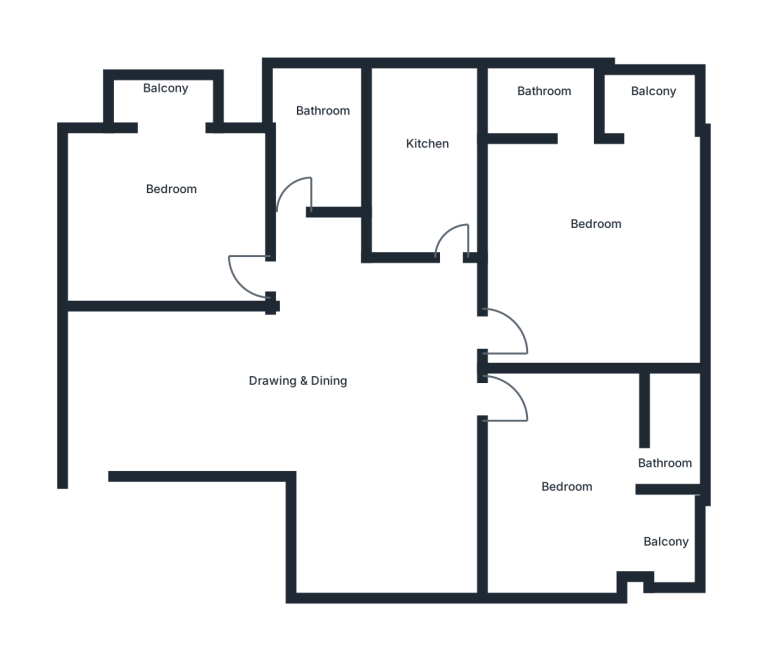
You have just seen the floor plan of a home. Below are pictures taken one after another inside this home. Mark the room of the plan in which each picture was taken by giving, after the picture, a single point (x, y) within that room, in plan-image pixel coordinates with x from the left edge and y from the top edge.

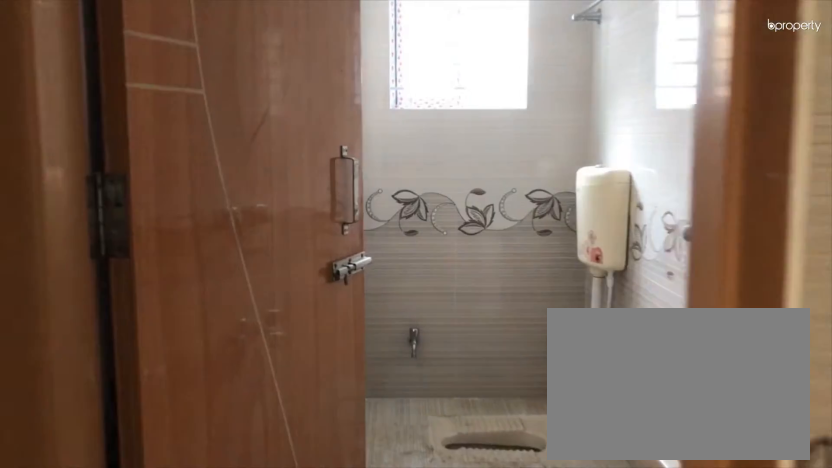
(314, 139)
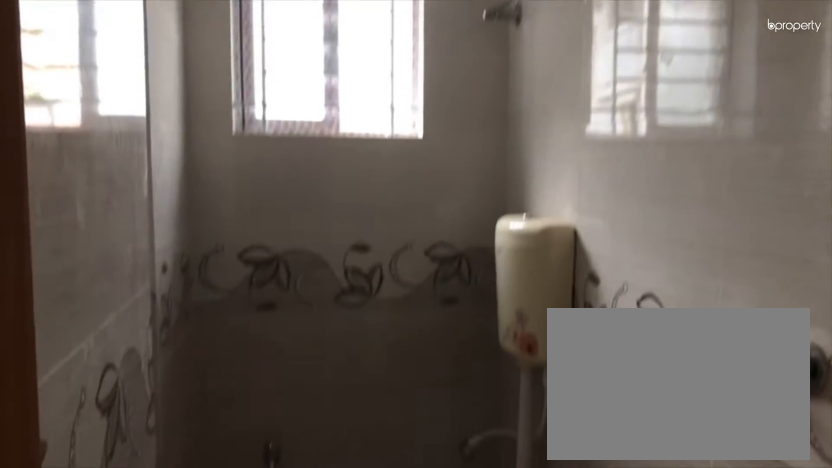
(314, 139)
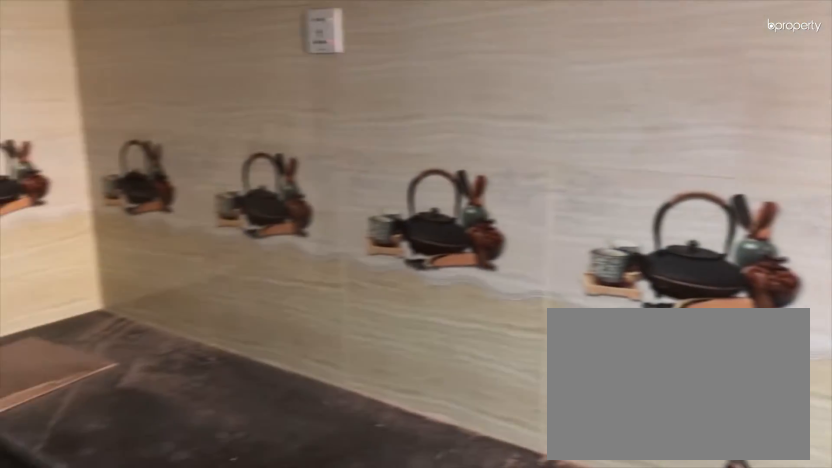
(429, 159)
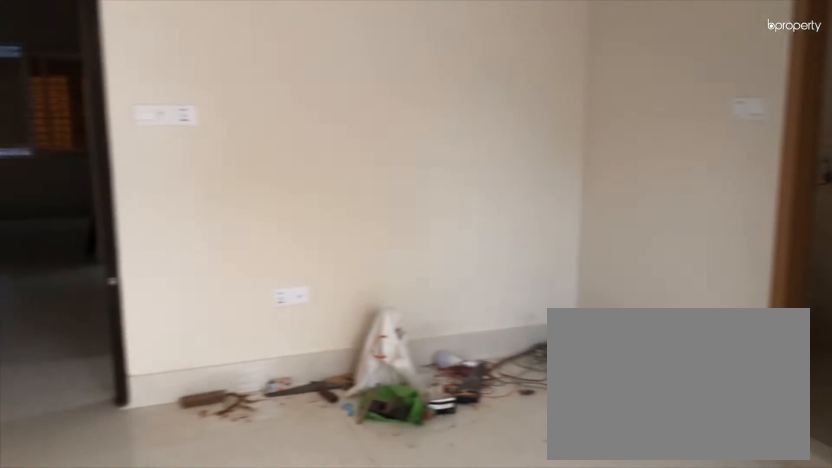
(587, 223)
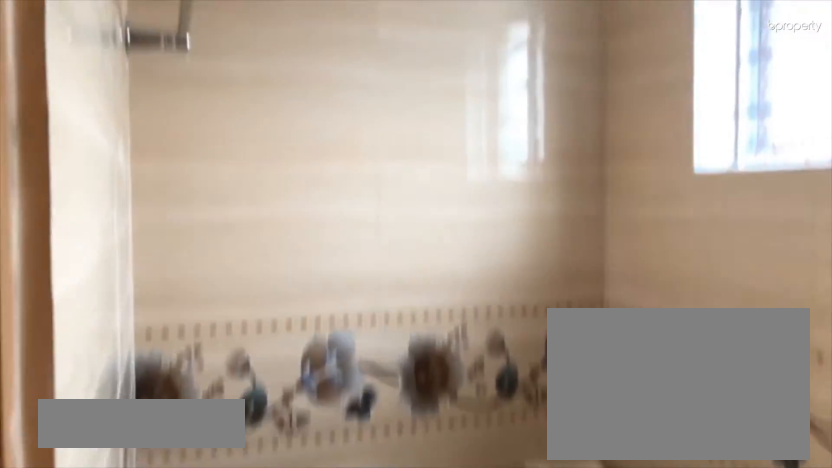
(532, 96)
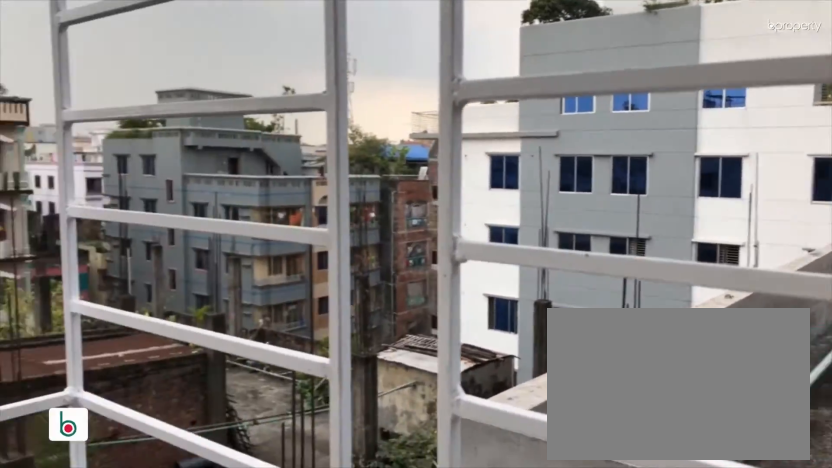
(652, 100)
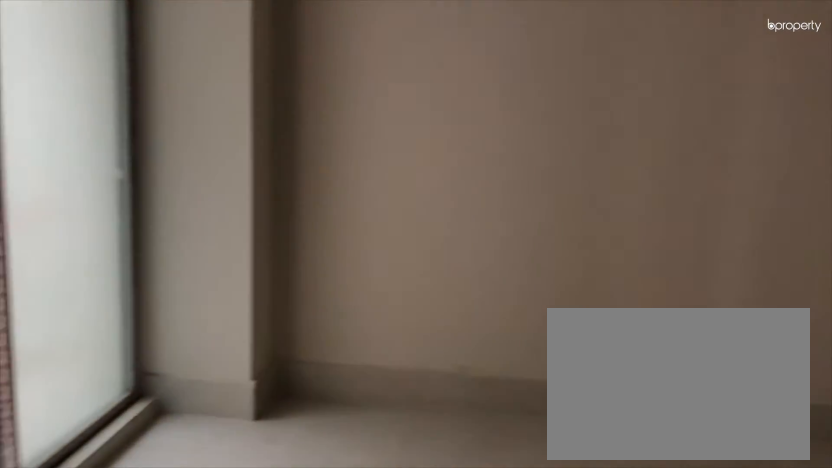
(582, 478)
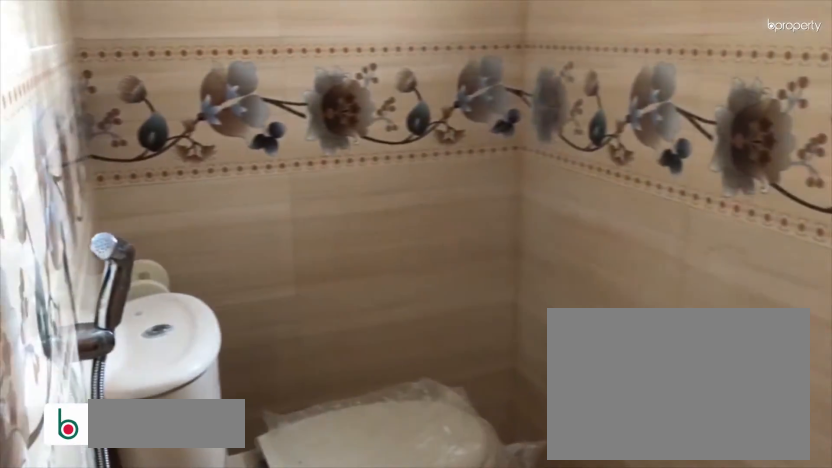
(674, 430)
